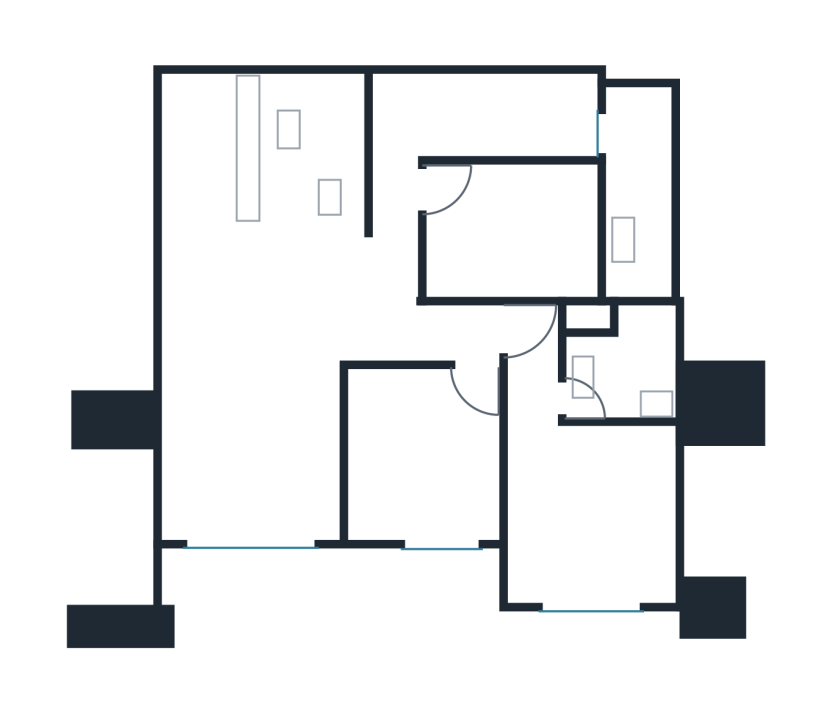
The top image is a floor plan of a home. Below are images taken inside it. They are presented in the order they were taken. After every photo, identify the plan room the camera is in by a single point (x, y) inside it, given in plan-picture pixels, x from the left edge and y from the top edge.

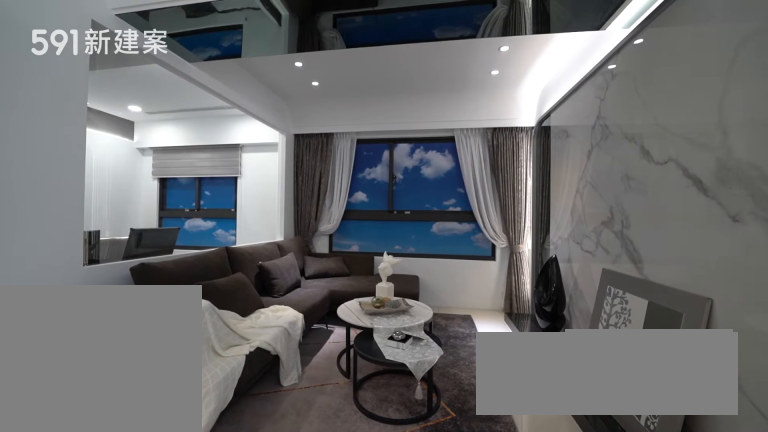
(251, 451)
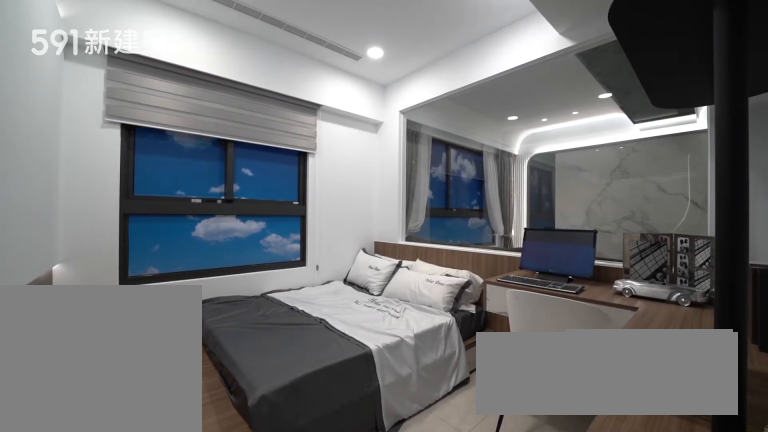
(423, 453)
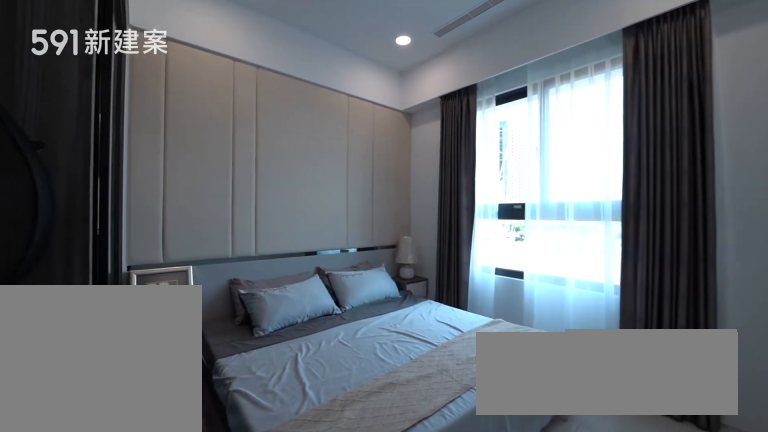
(584, 490)
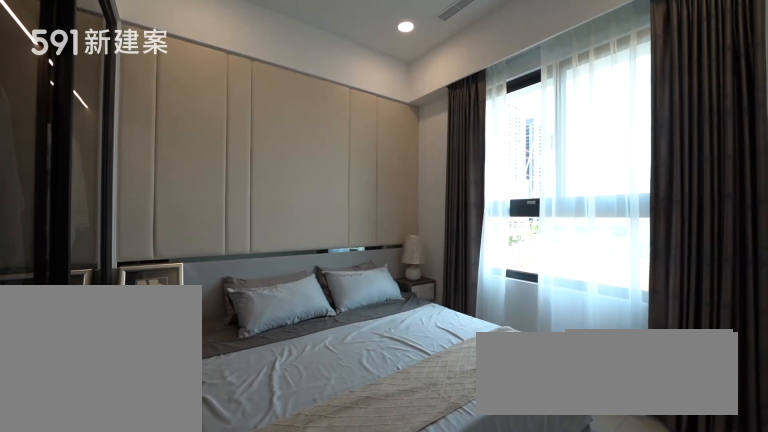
(584, 490)
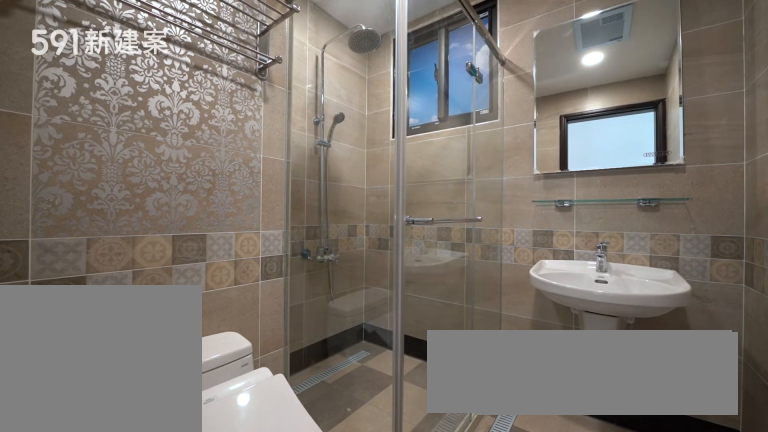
(624, 361)
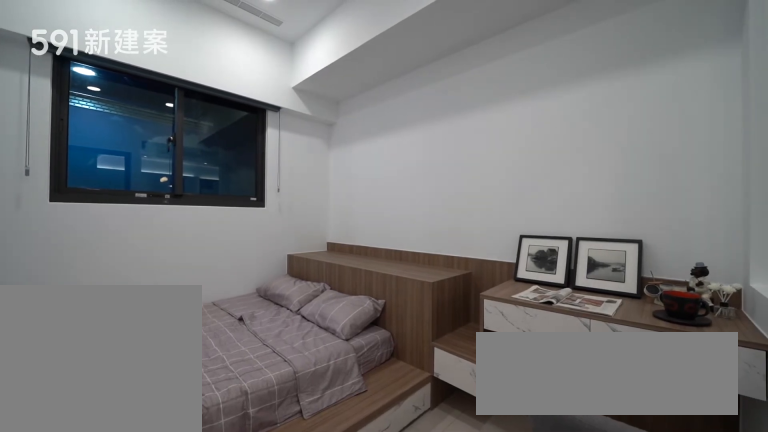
(520, 231)
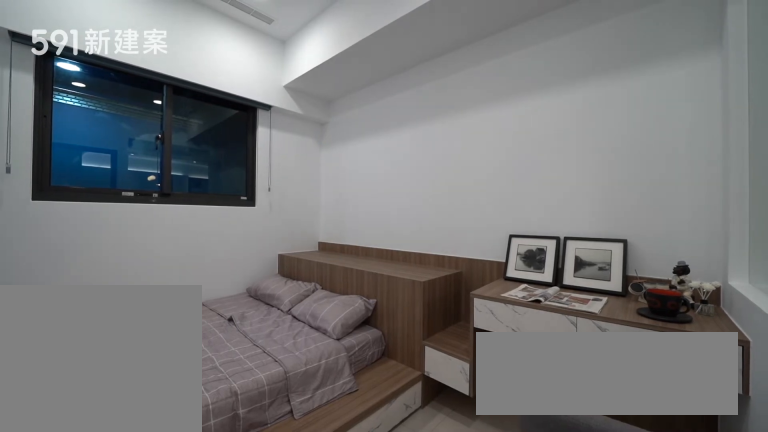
(520, 231)
